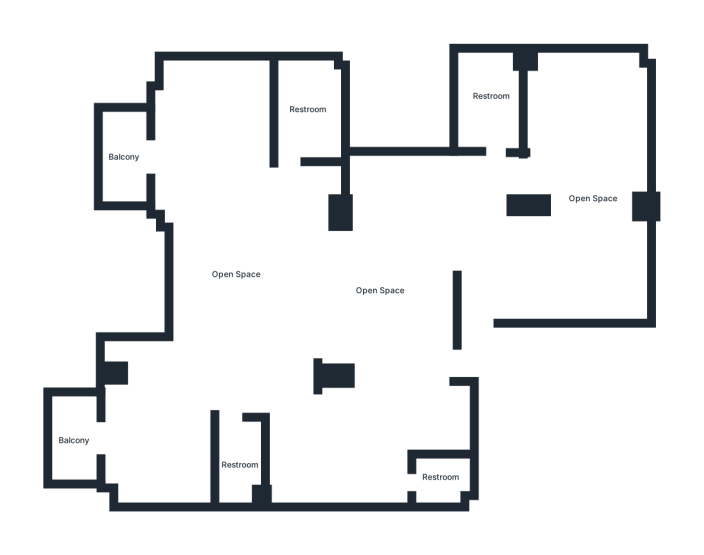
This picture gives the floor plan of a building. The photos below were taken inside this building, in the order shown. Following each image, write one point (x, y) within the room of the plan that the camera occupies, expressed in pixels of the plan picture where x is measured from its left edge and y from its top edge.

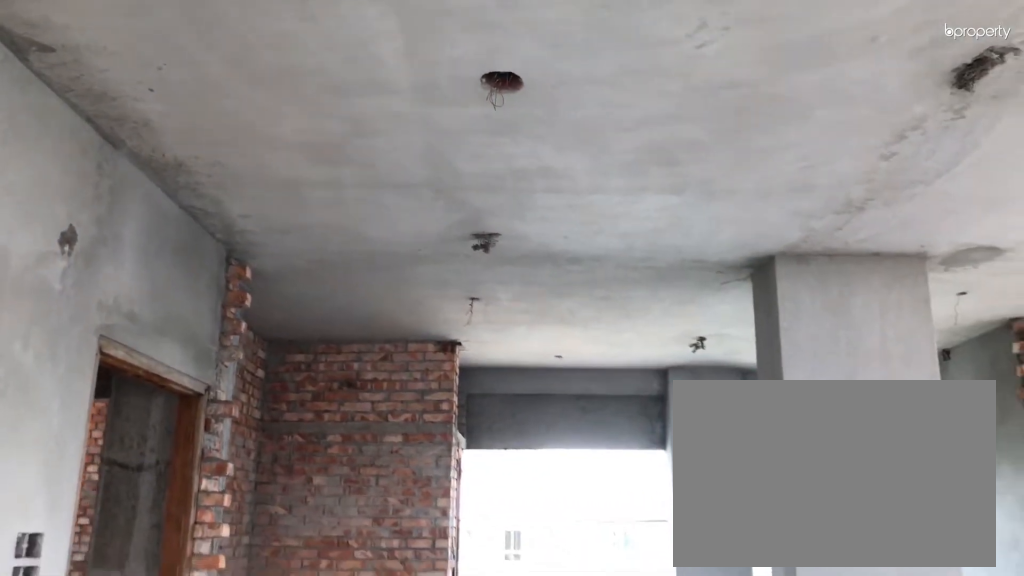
(332, 296)
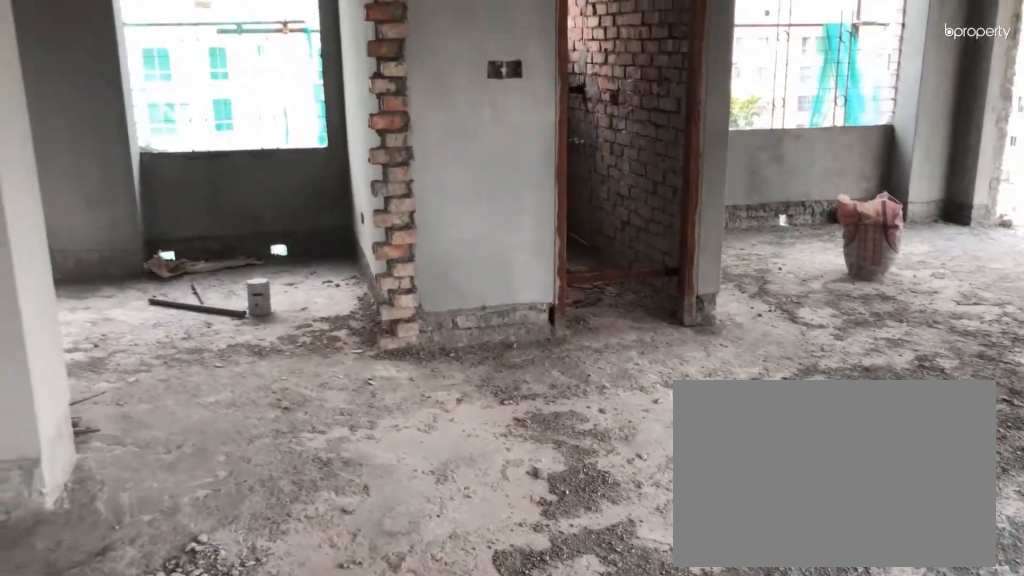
(239, 285)
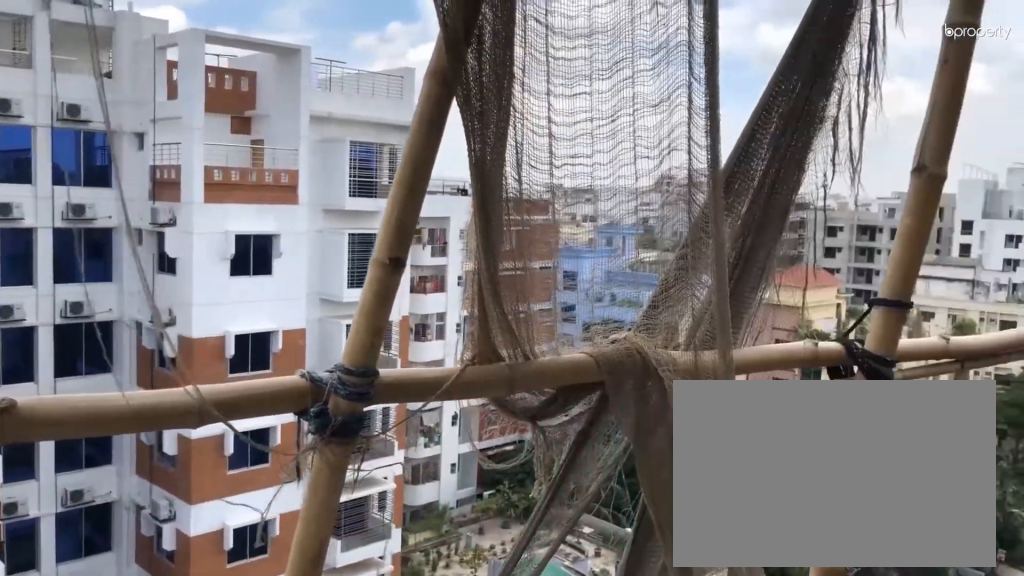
(76, 443)
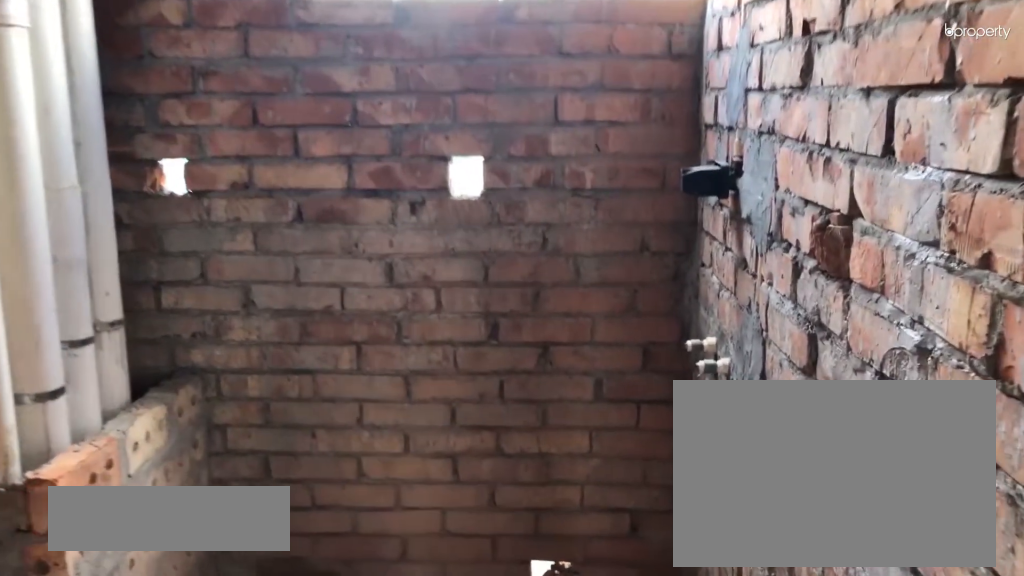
(237, 460)
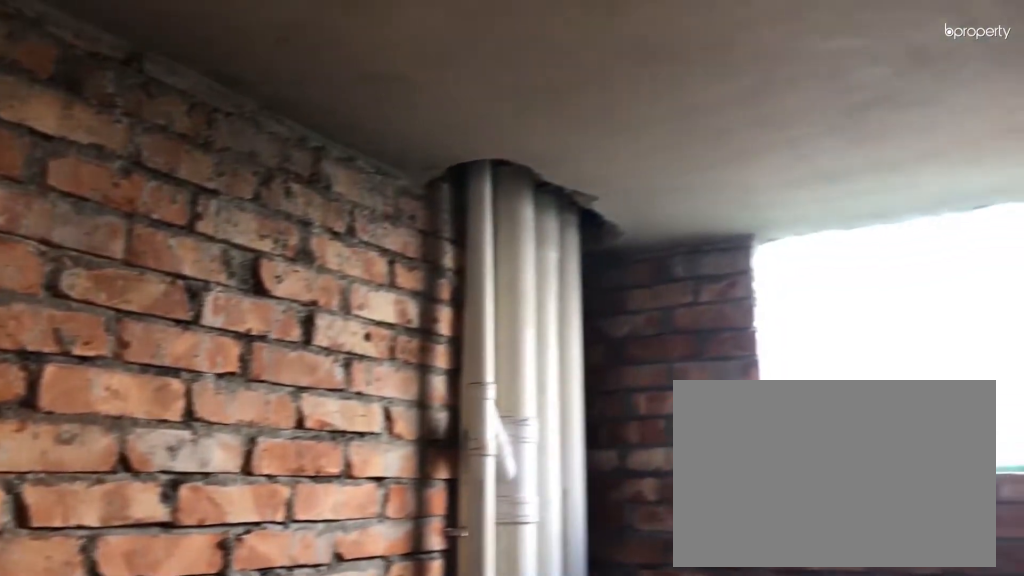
(237, 460)
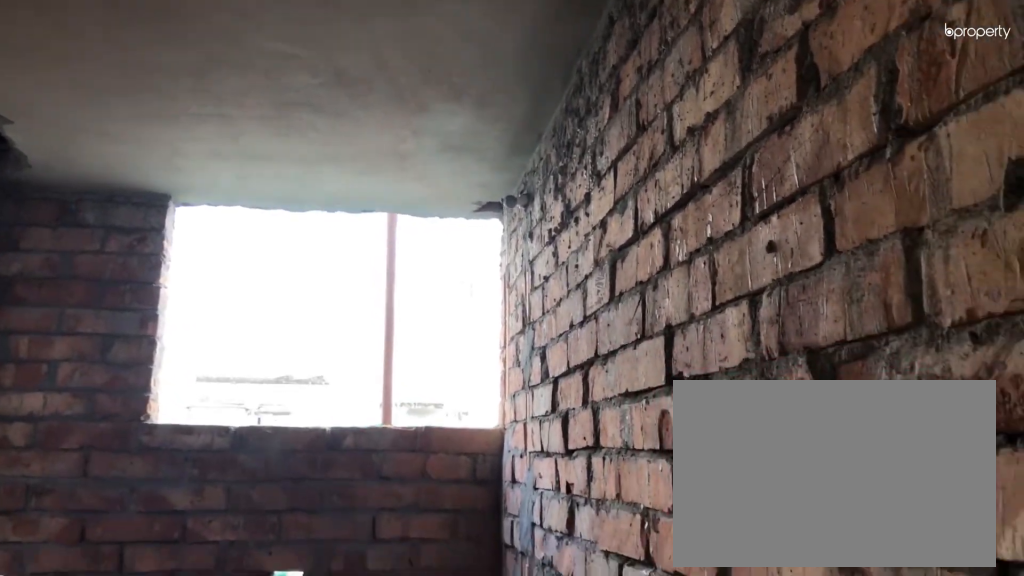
(237, 460)
